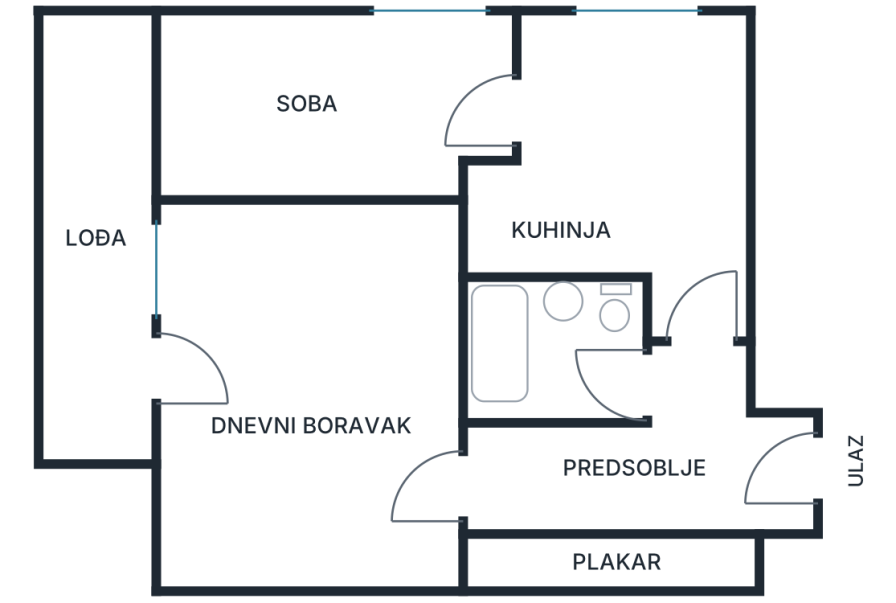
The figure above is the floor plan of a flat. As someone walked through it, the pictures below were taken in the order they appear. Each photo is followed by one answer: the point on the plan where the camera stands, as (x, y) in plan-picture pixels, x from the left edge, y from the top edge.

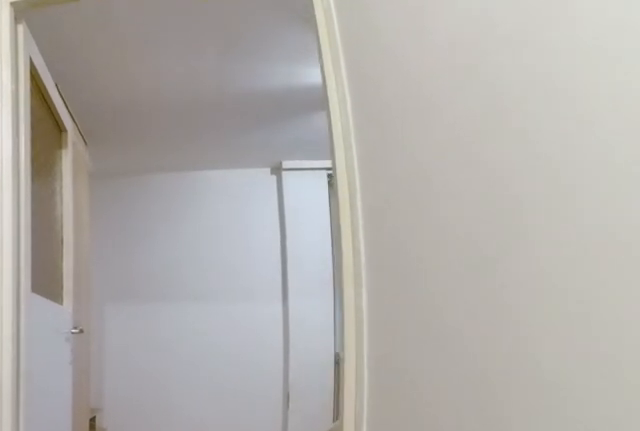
(574, 477)
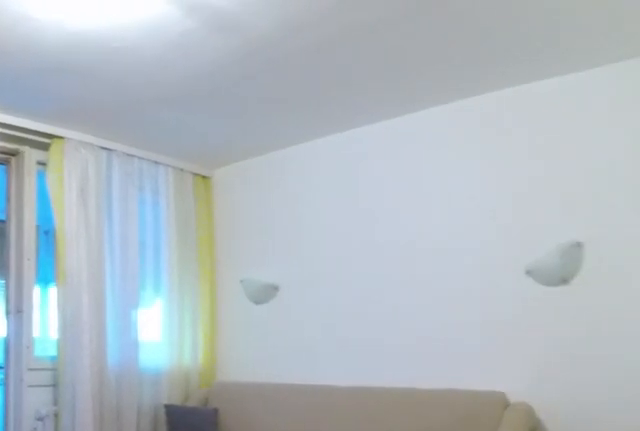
(443, 485)
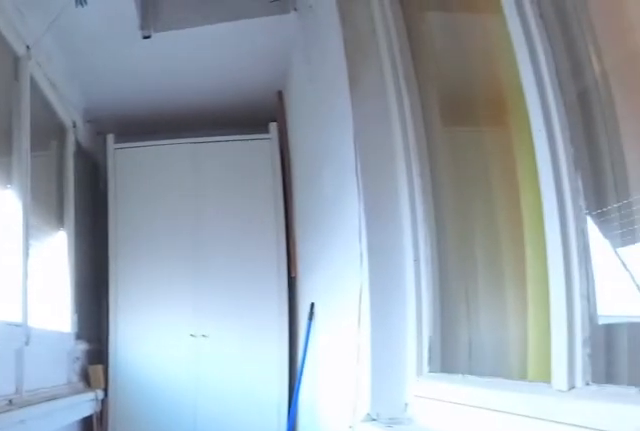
(99, 393)
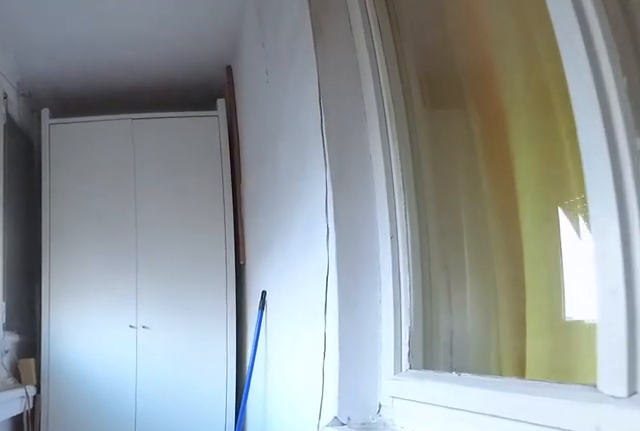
(87, 303)
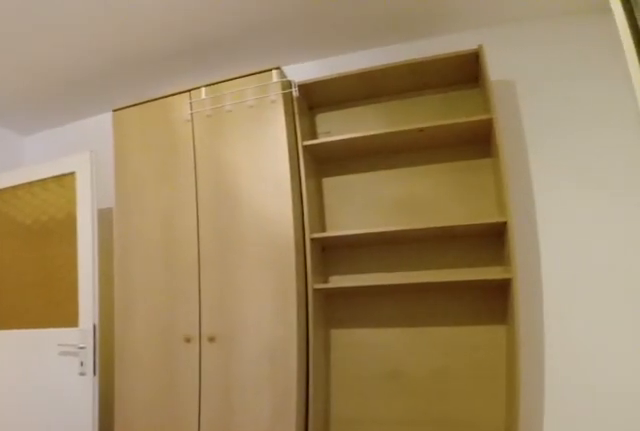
(218, 351)
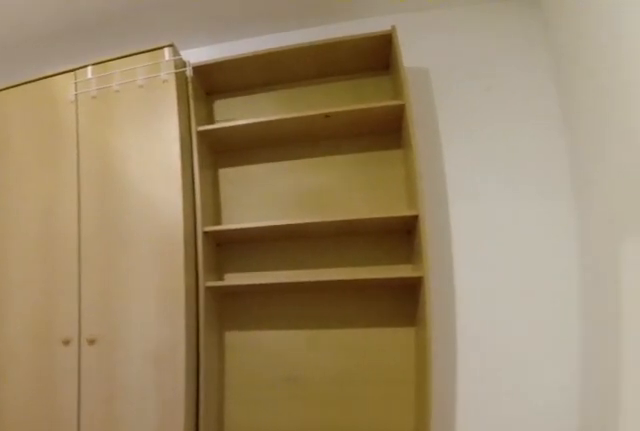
(220, 372)
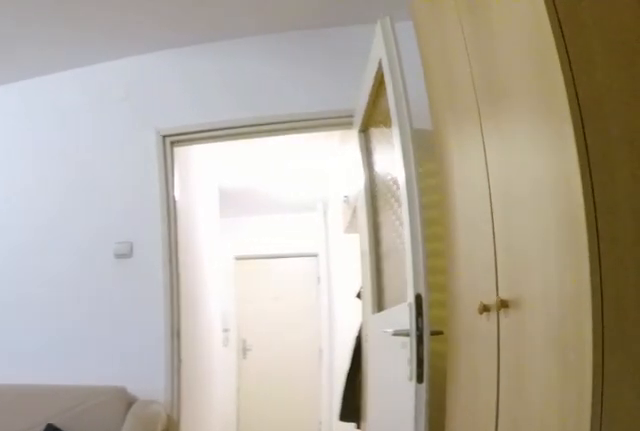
(199, 485)
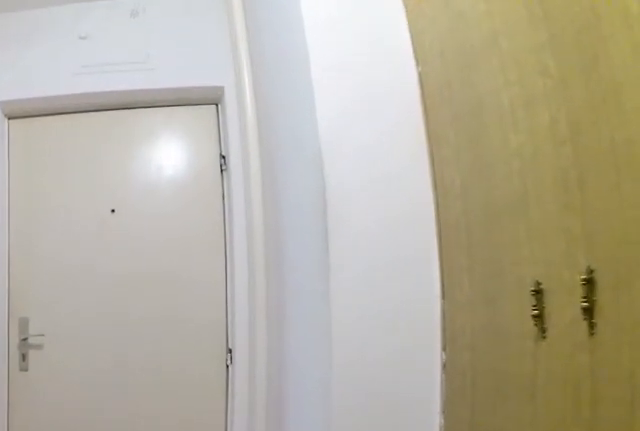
(630, 479)
